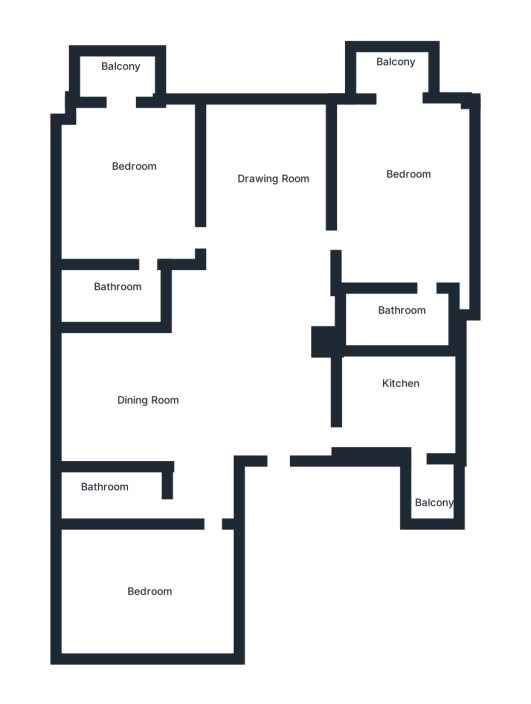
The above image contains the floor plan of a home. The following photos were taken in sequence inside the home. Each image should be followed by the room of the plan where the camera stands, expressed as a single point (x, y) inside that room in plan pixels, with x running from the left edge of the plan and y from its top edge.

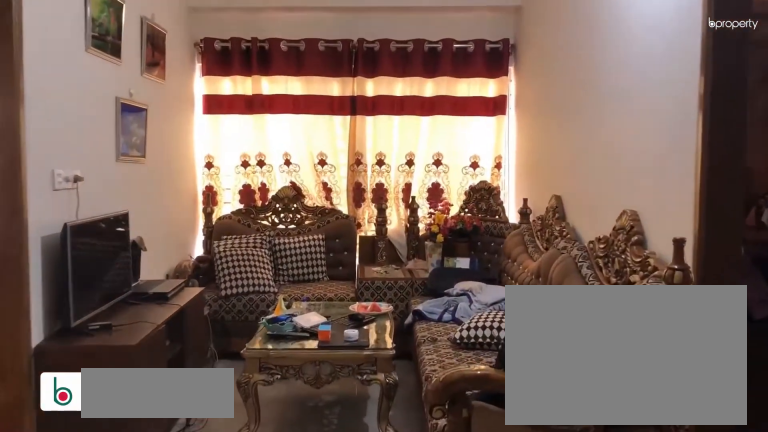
(267, 170)
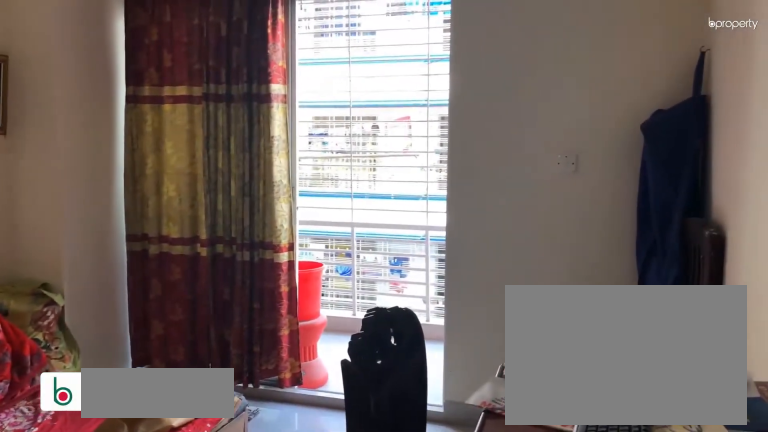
(136, 170)
